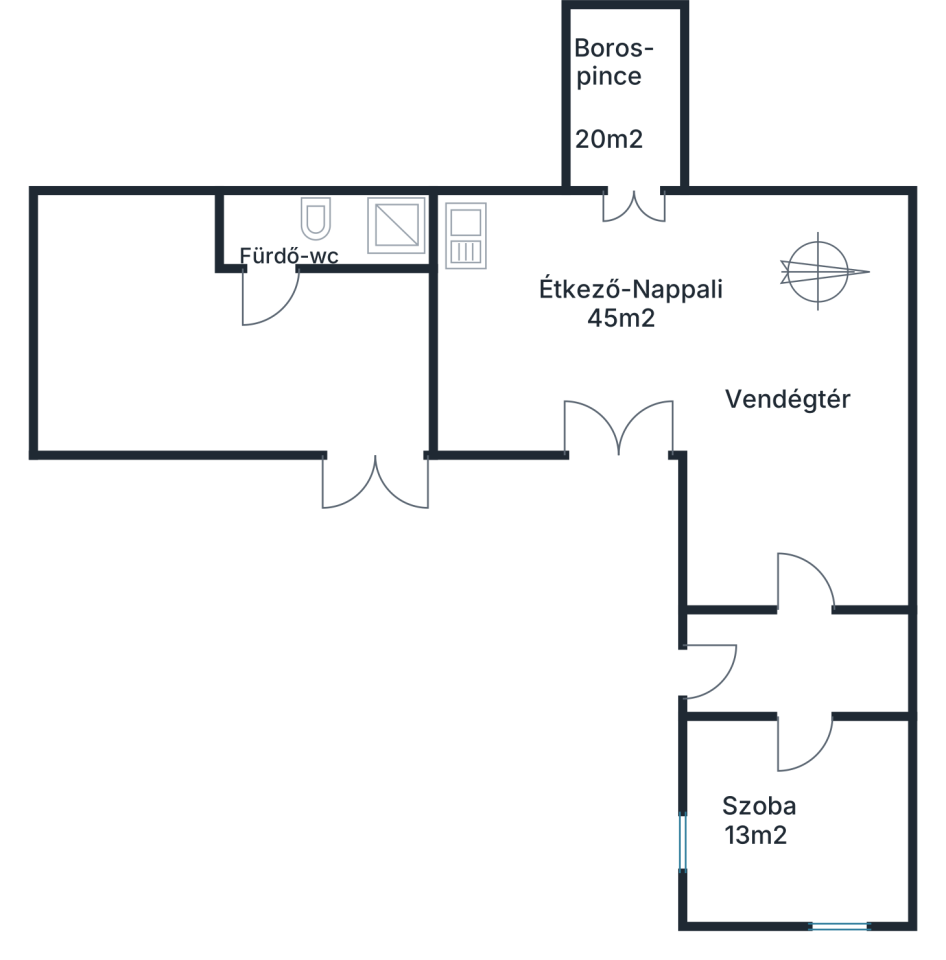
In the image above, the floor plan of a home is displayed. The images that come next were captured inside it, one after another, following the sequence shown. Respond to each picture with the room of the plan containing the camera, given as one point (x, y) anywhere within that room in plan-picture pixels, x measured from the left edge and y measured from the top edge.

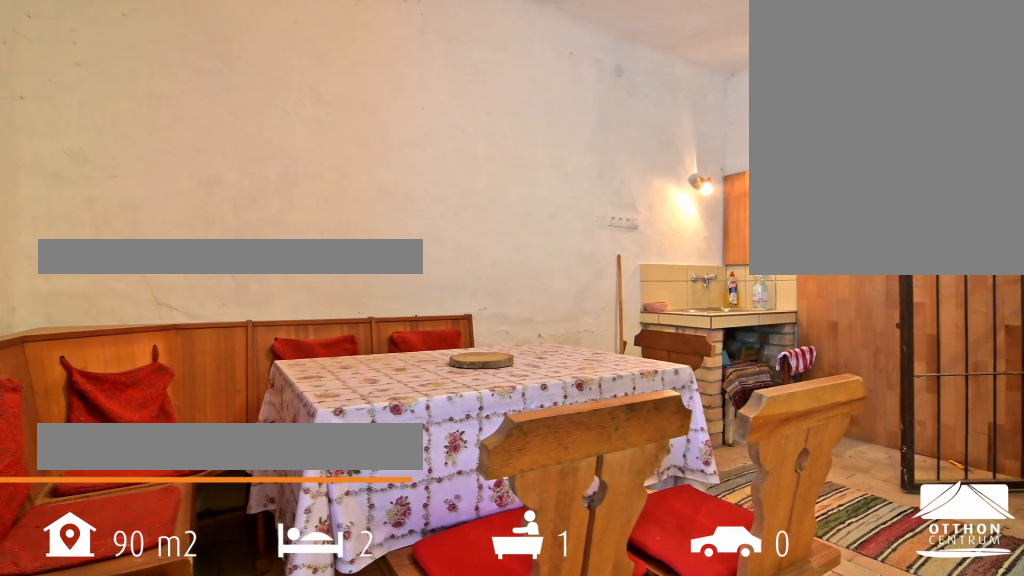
(615, 325)
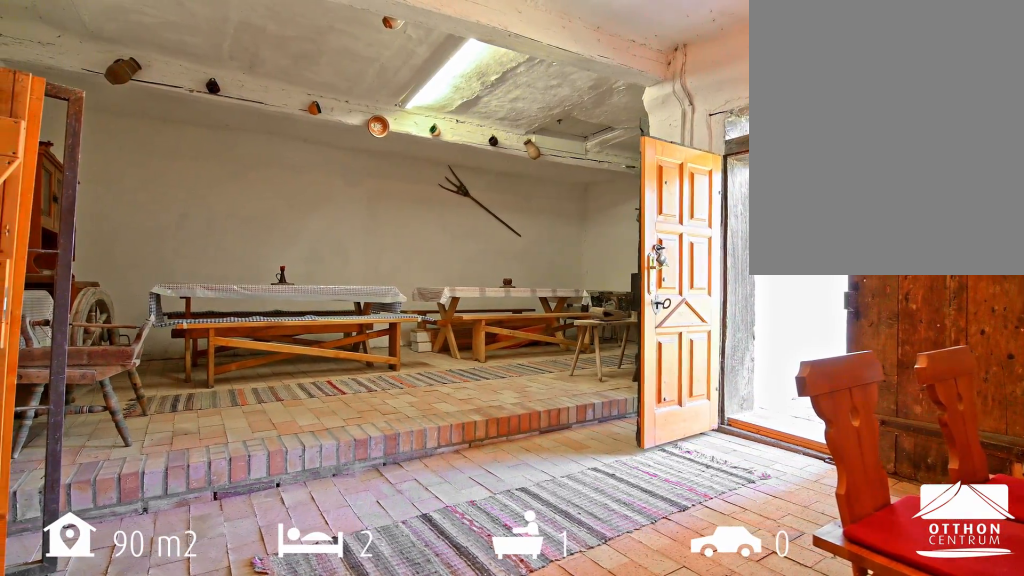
(615, 325)
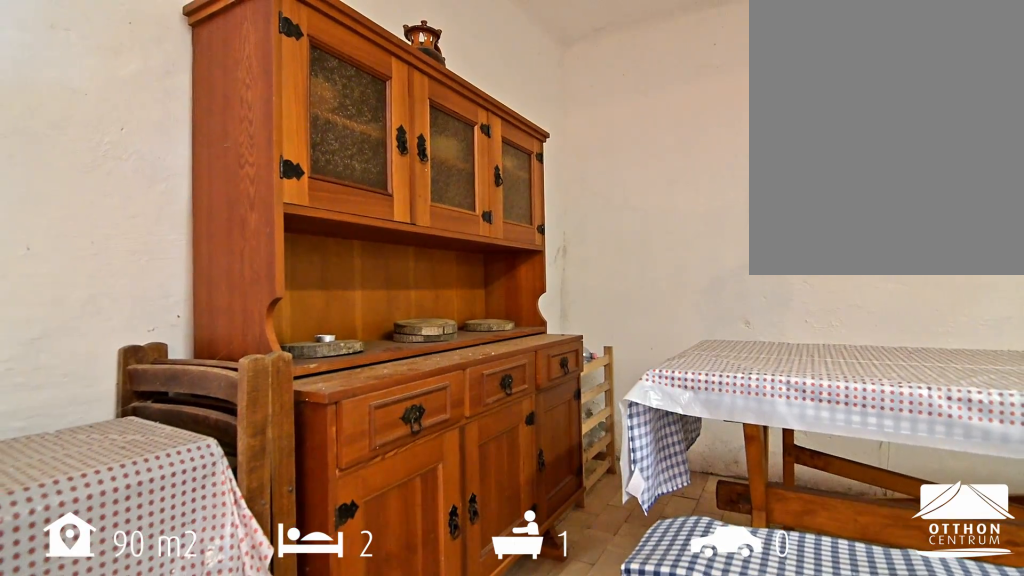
(808, 395)
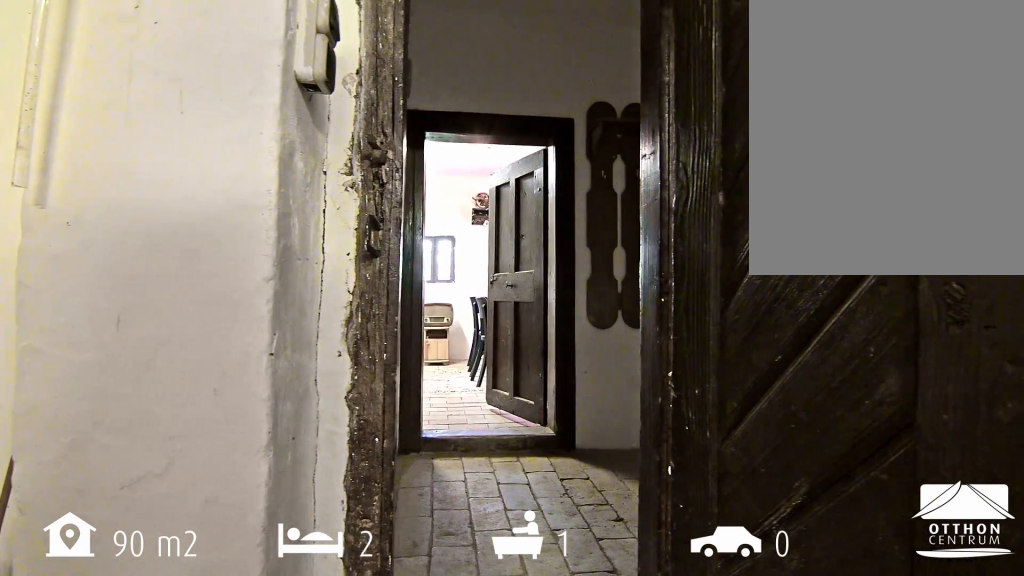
(808, 394)
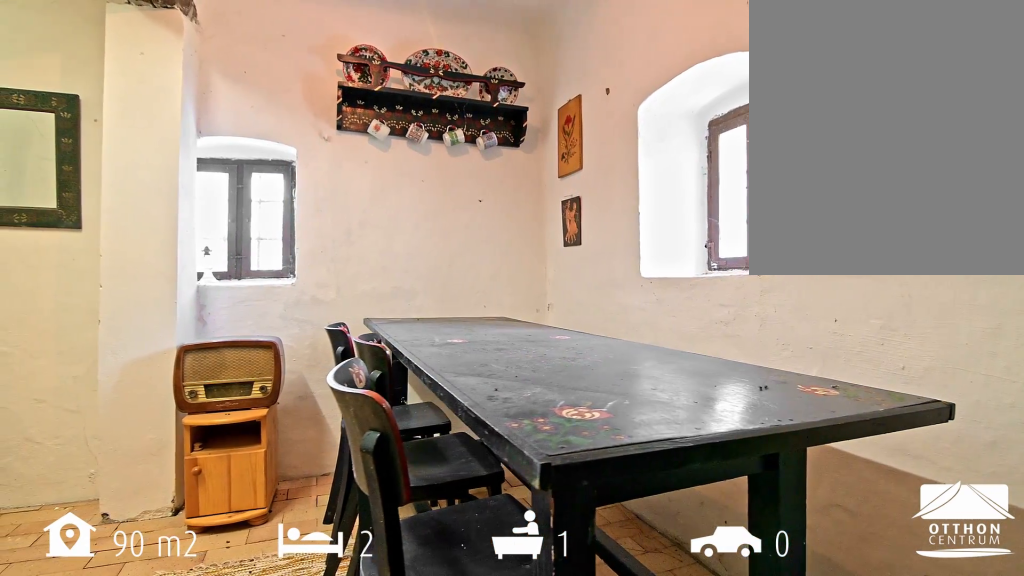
(798, 819)
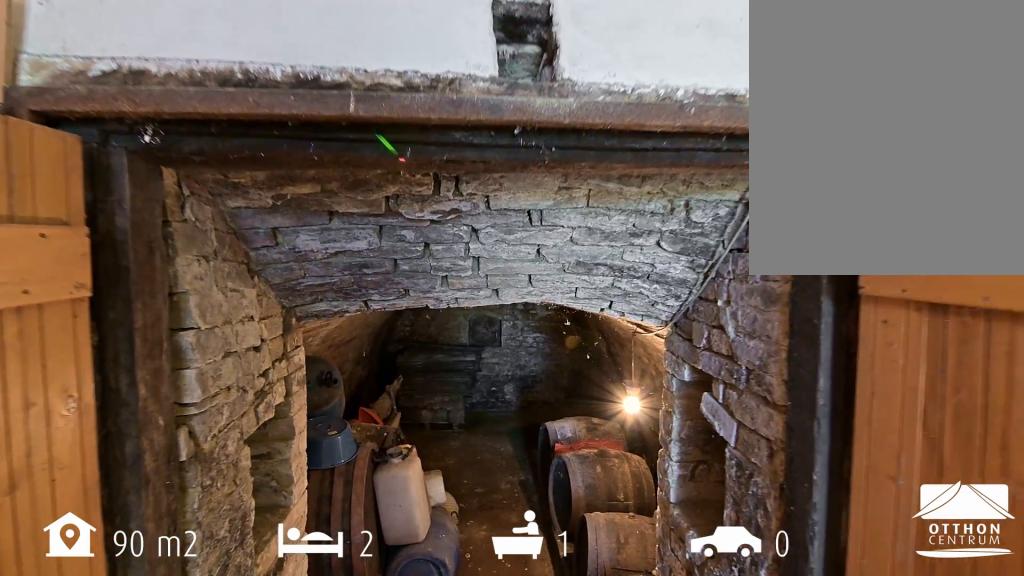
(808, 394)
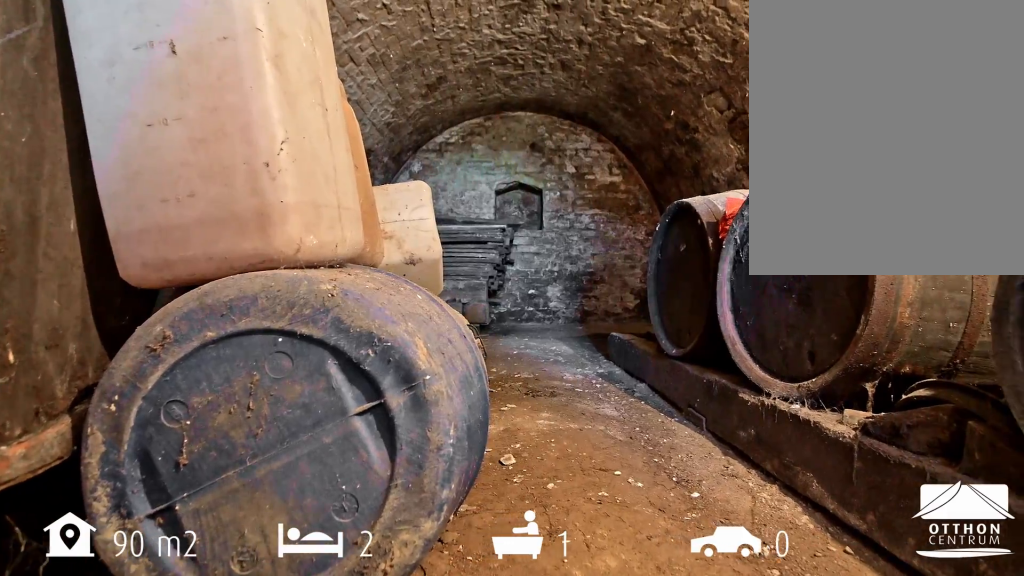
(626, 88)
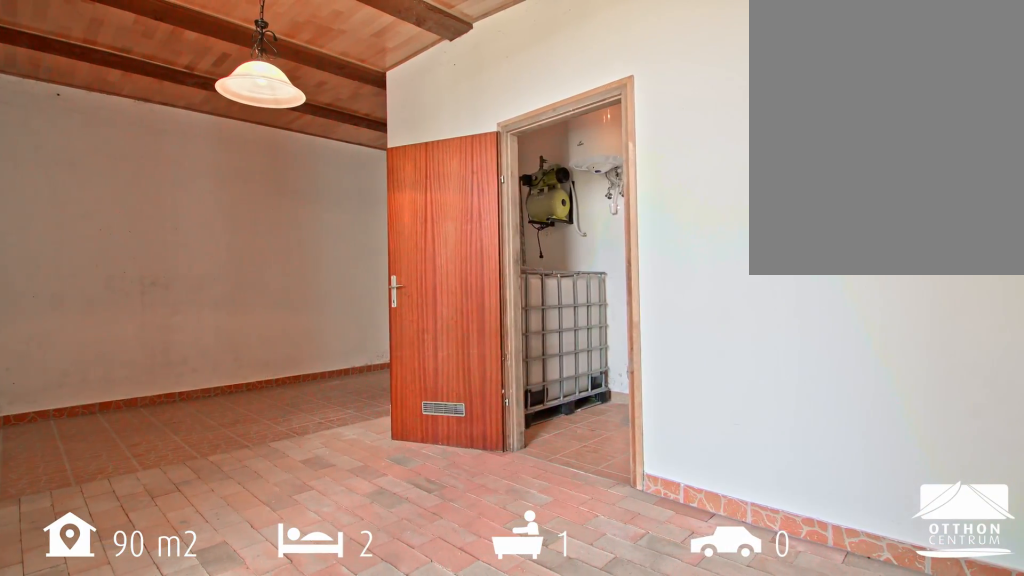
(282, 362)
